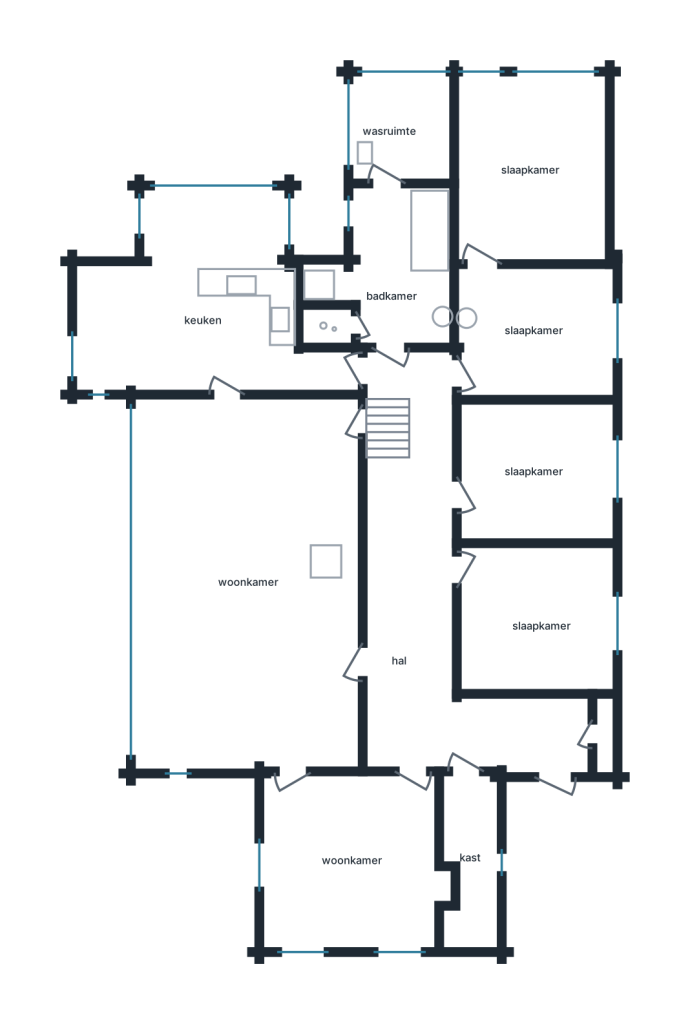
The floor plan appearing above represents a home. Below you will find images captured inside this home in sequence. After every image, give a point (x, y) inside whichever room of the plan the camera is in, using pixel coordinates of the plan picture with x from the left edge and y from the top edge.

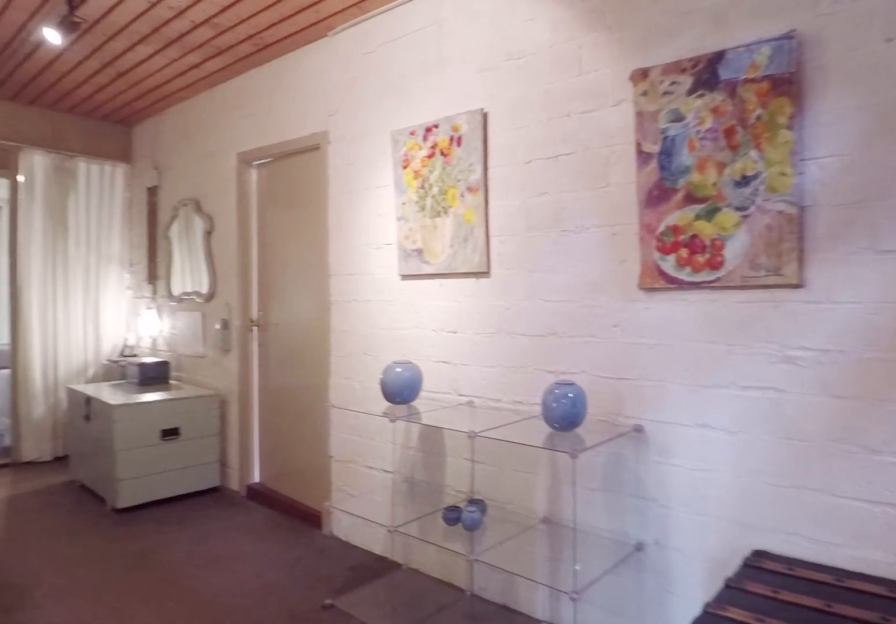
(436, 605)
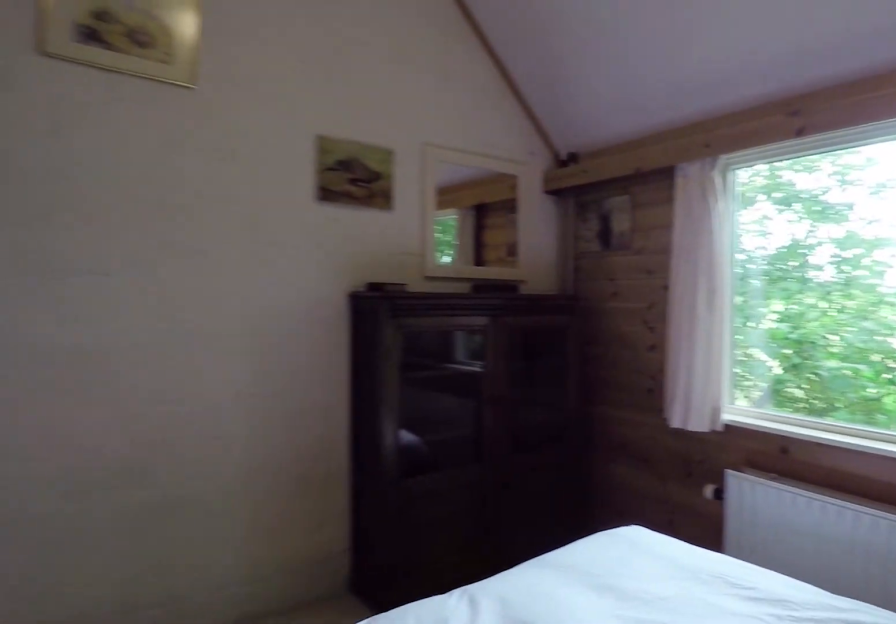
(534, 618)
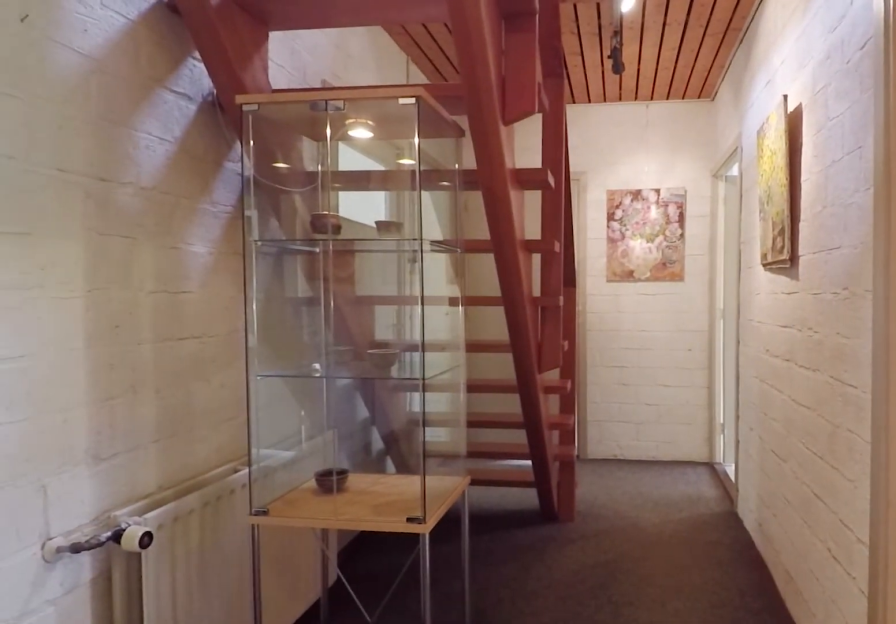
(436, 605)
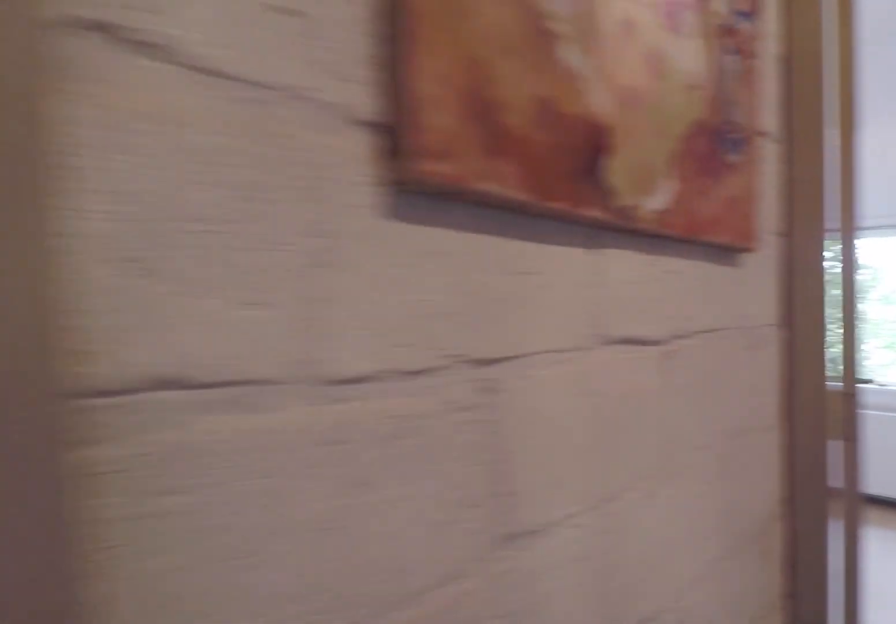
(436, 605)
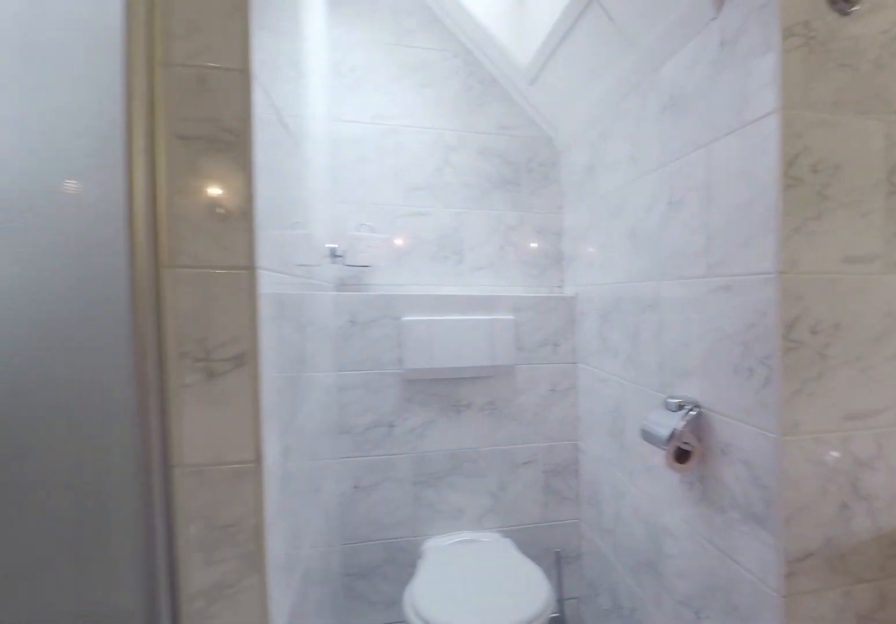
(394, 266)
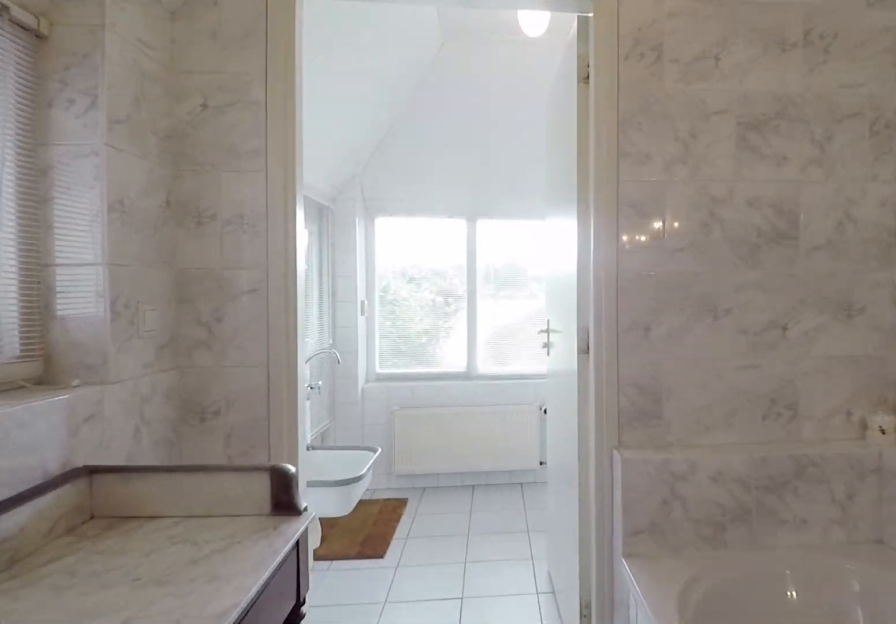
(394, 266)
